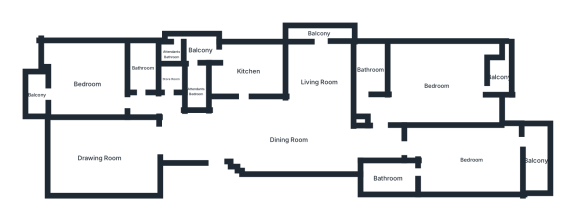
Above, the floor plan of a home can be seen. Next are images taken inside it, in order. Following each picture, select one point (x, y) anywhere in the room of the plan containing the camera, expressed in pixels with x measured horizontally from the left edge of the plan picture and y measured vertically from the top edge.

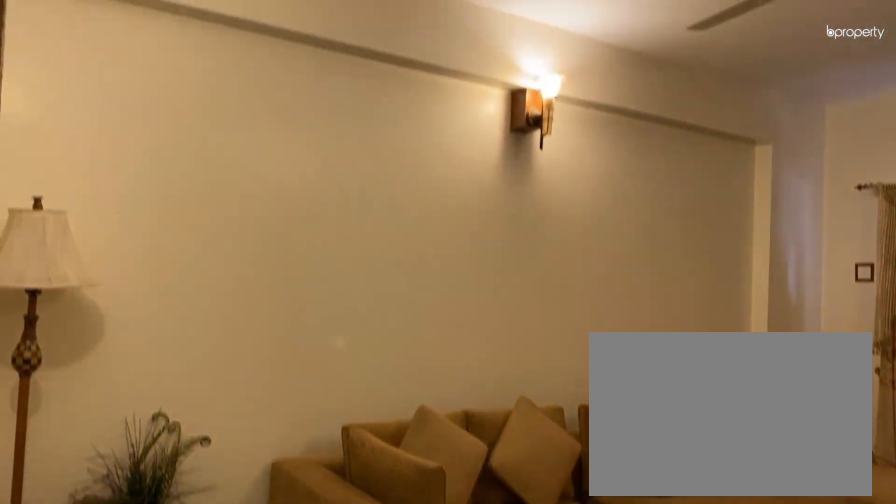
(99, 158)
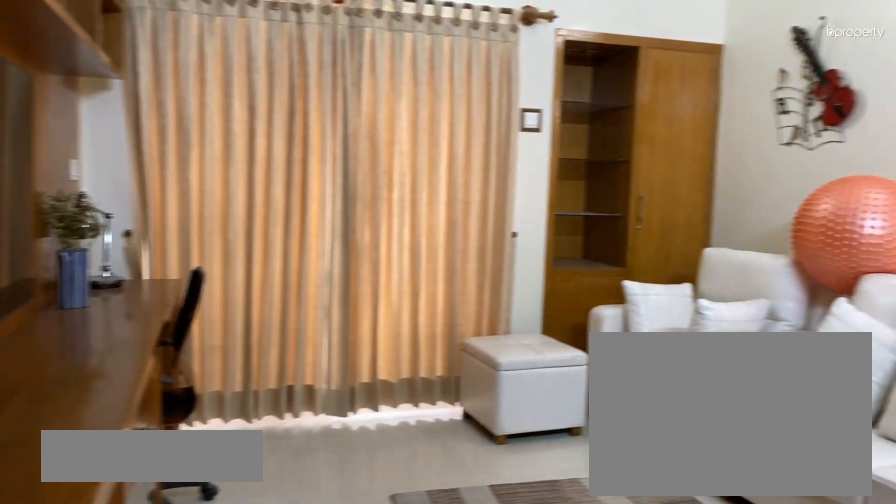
(86, 85)
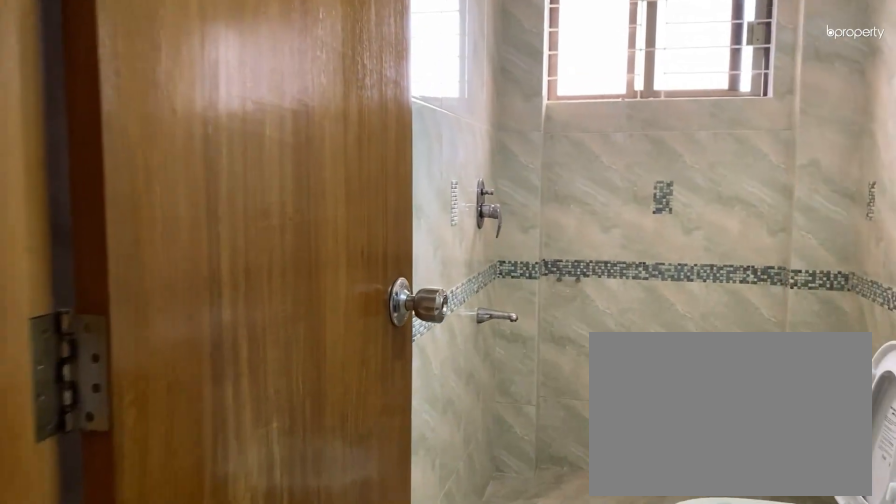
(143, 68)
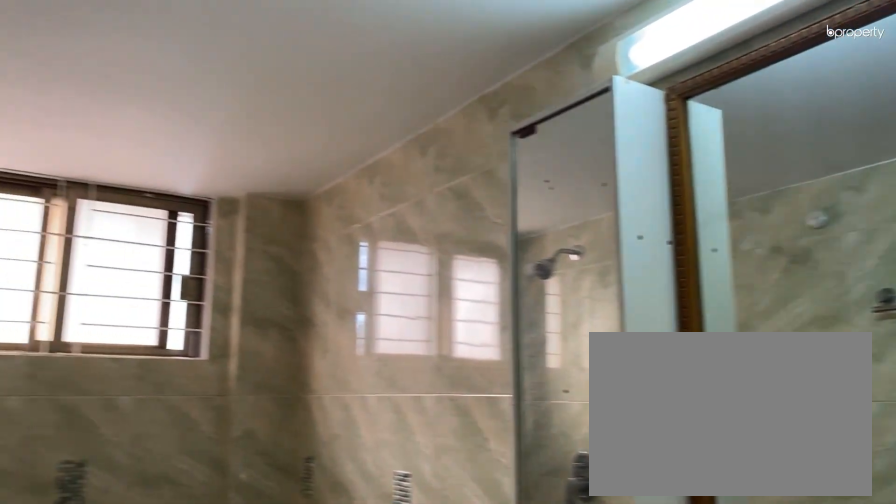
(143, 68)
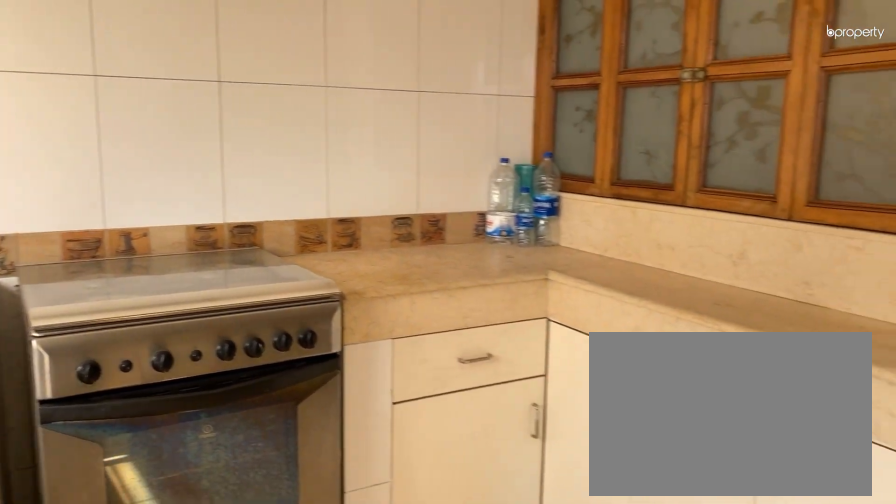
(248, 71)
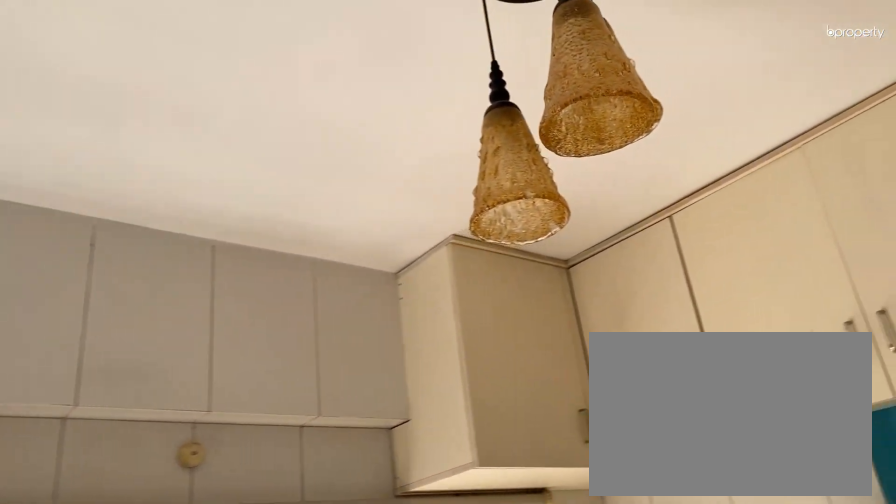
(248, 71)
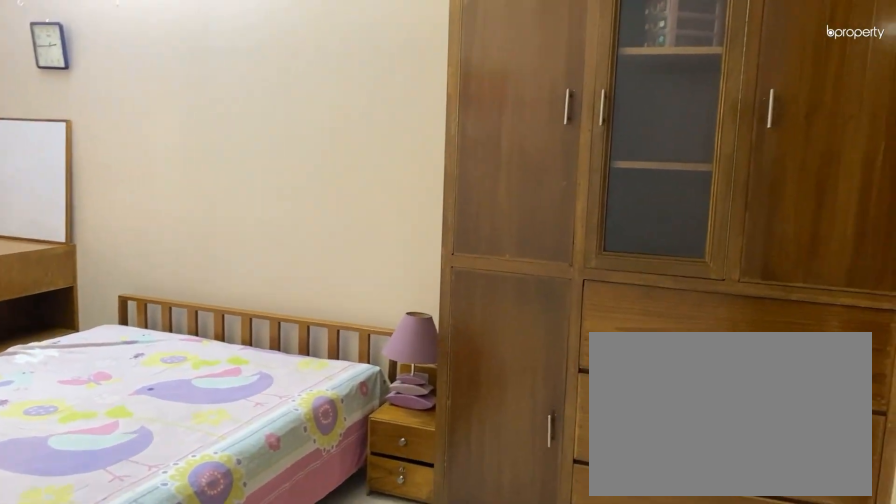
(471, 159)
